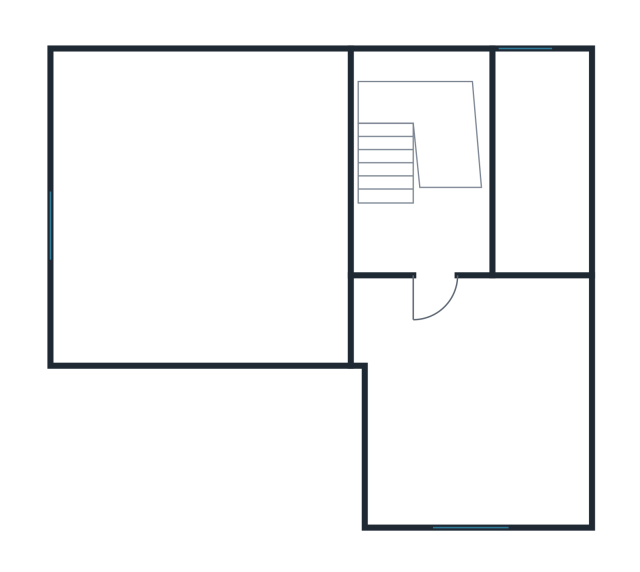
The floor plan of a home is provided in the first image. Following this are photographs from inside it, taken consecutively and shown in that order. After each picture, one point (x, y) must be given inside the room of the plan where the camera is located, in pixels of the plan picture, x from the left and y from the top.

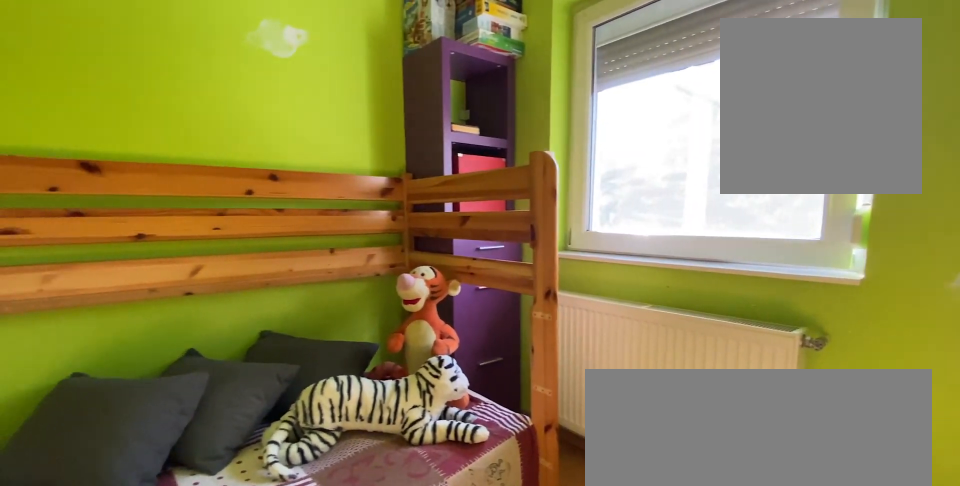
(459, 425)
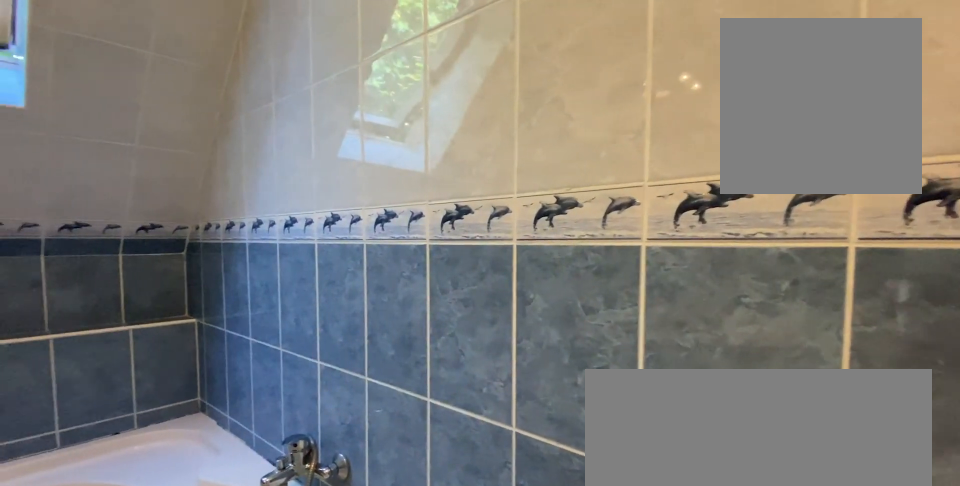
(528, 175)
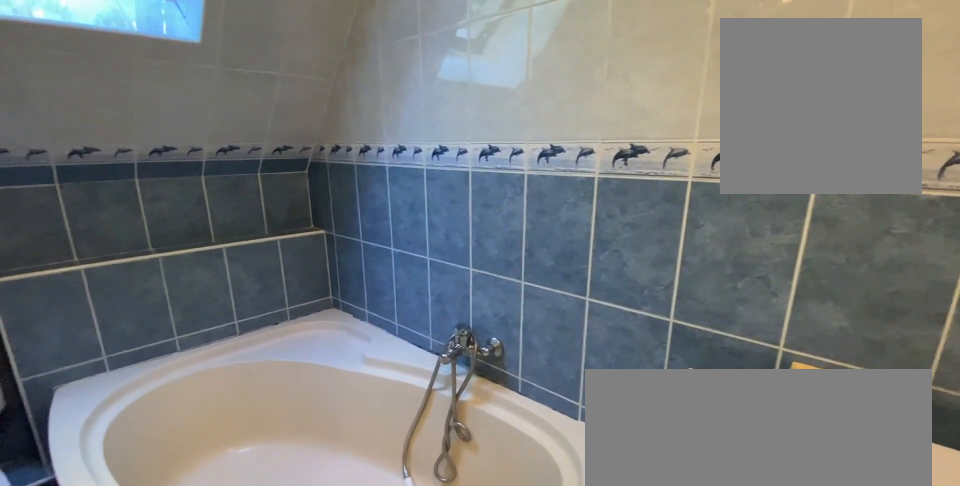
(528, 175)
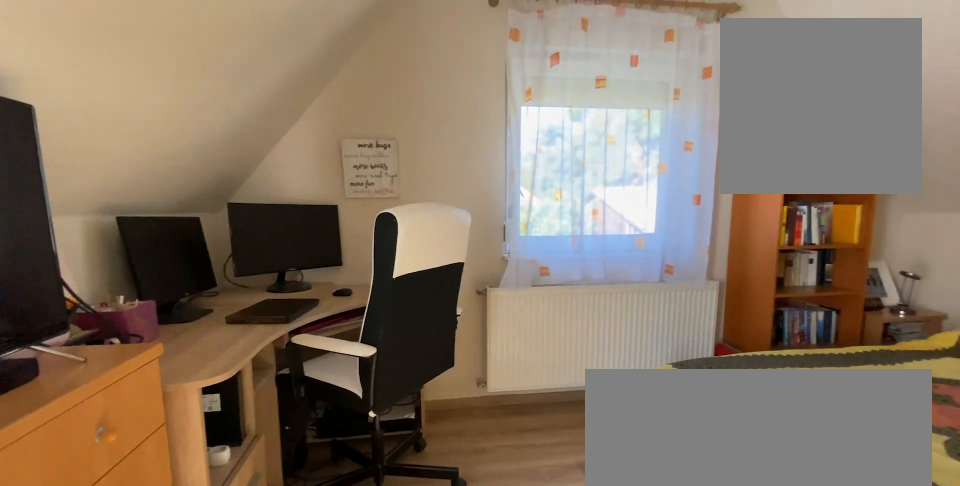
(201, 223)
